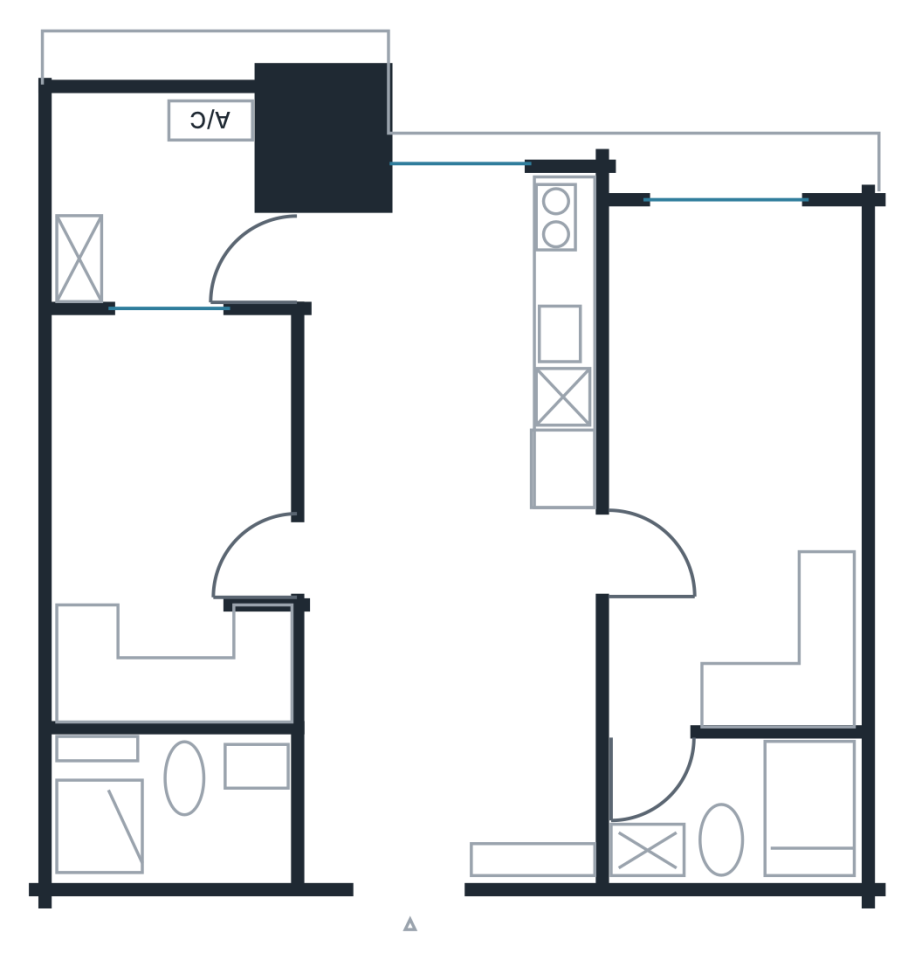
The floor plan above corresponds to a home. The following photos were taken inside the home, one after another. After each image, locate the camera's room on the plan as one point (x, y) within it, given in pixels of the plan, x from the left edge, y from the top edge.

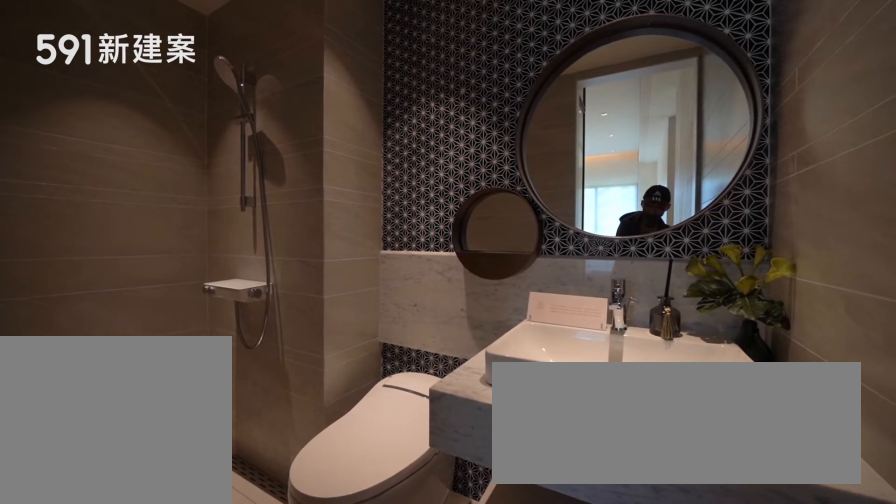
(735, 803)
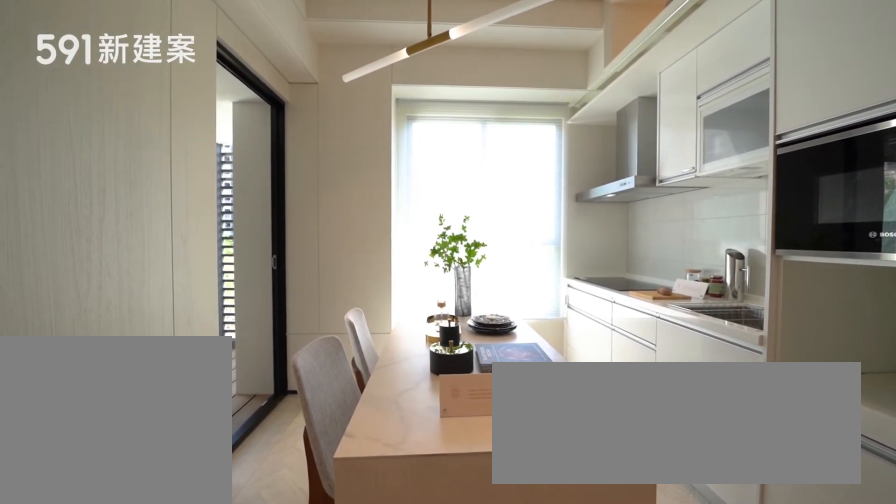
(409, 330)
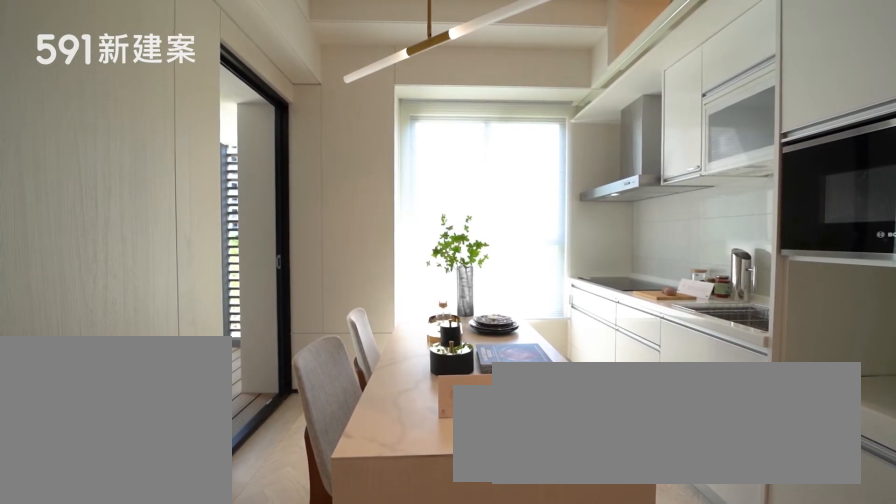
(409, 330)
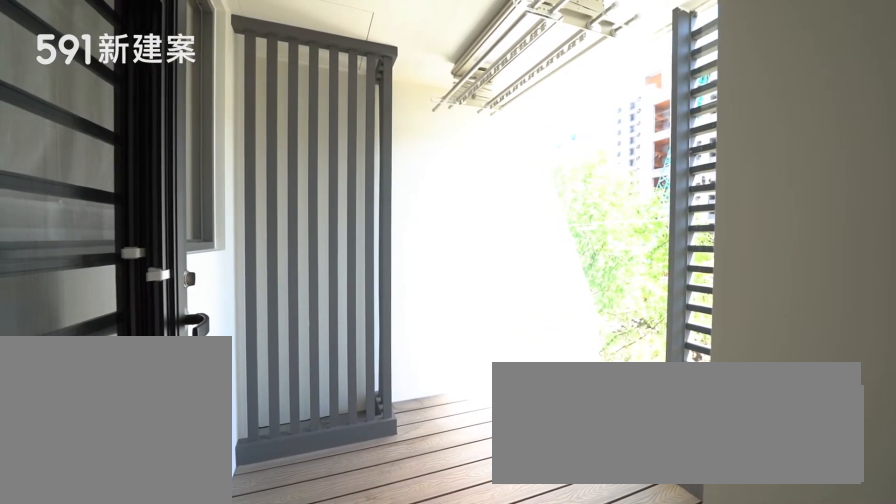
(173, 190)
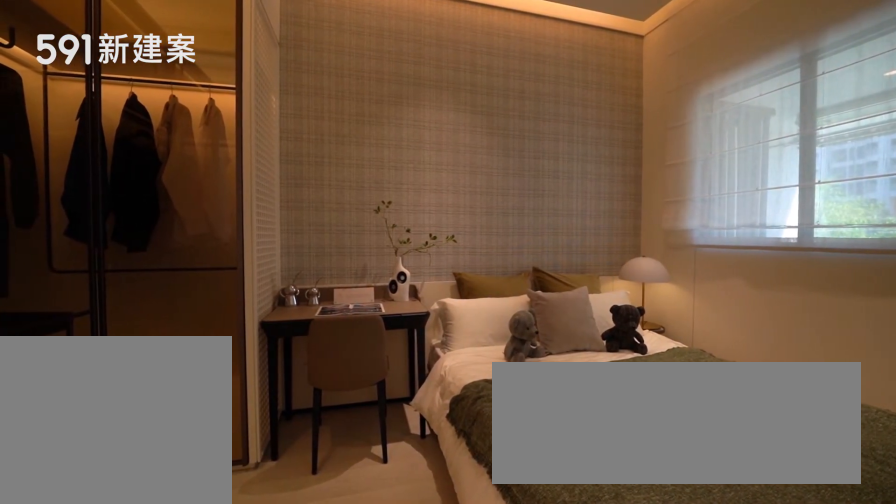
(167, 516)
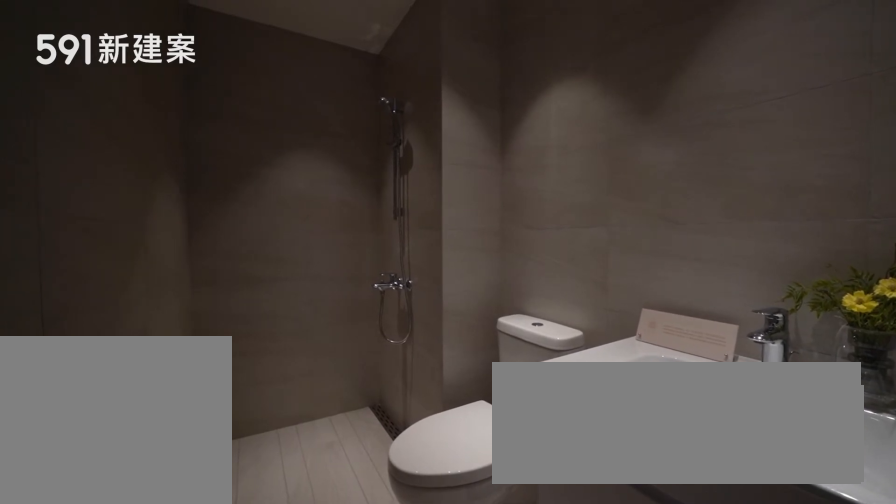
(170, 812)
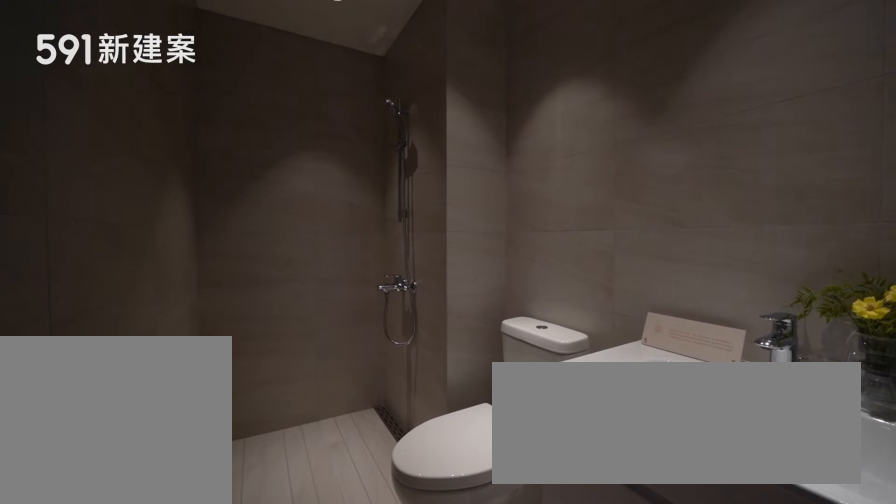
(170, 812)
